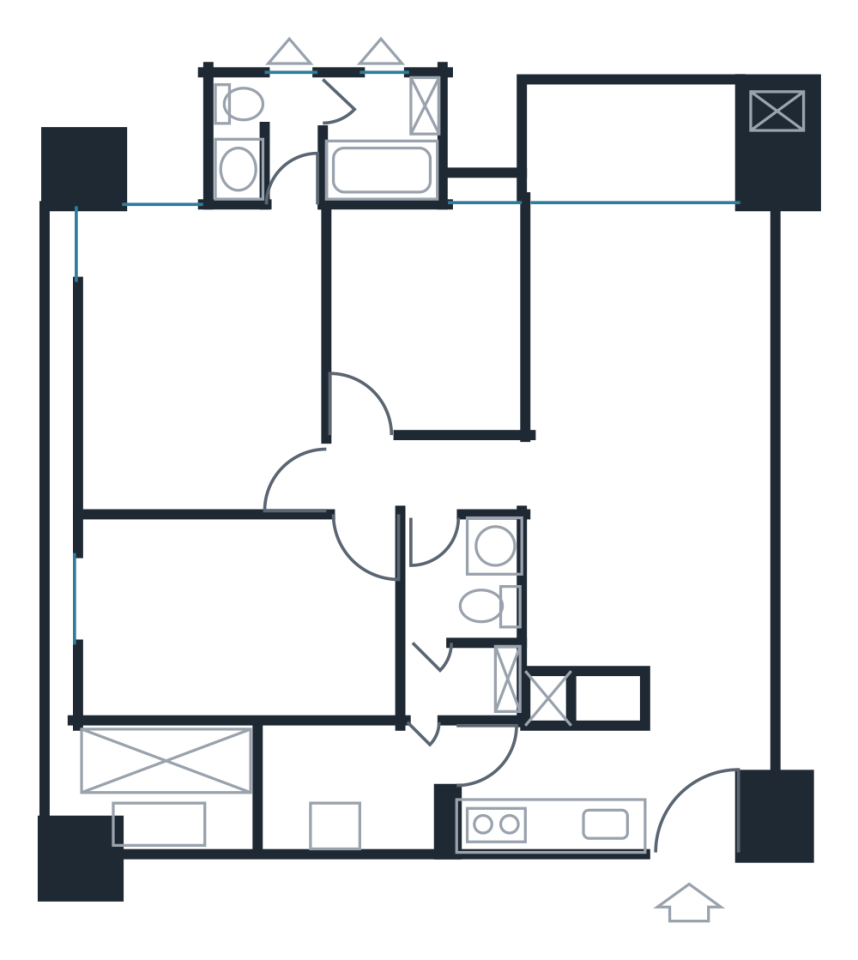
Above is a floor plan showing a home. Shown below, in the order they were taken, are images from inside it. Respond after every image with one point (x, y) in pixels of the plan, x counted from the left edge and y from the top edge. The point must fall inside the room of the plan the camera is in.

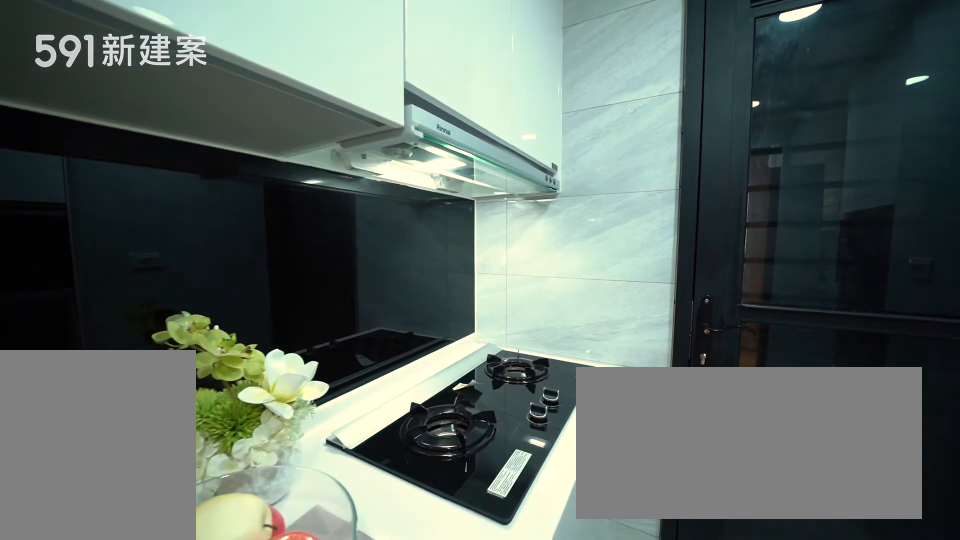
(546, 791)
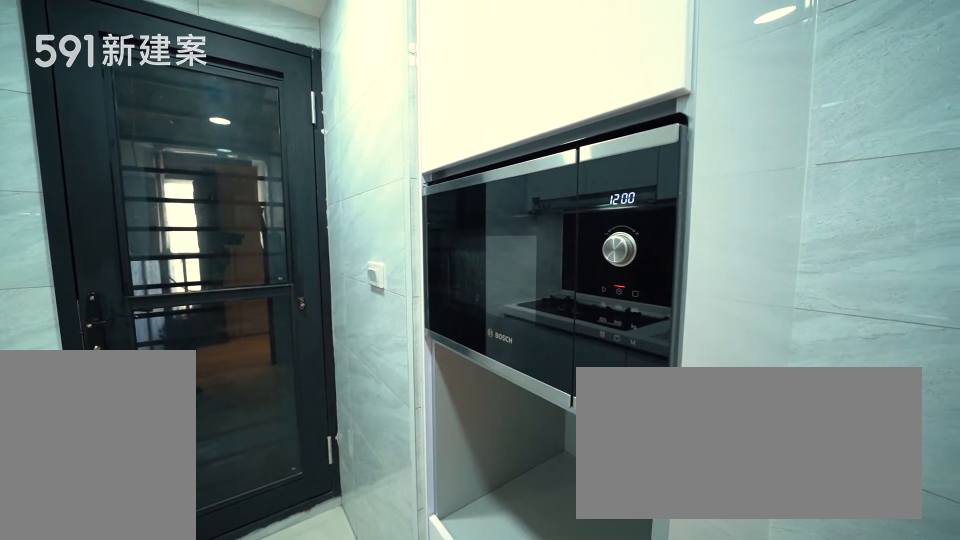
(546, 791)
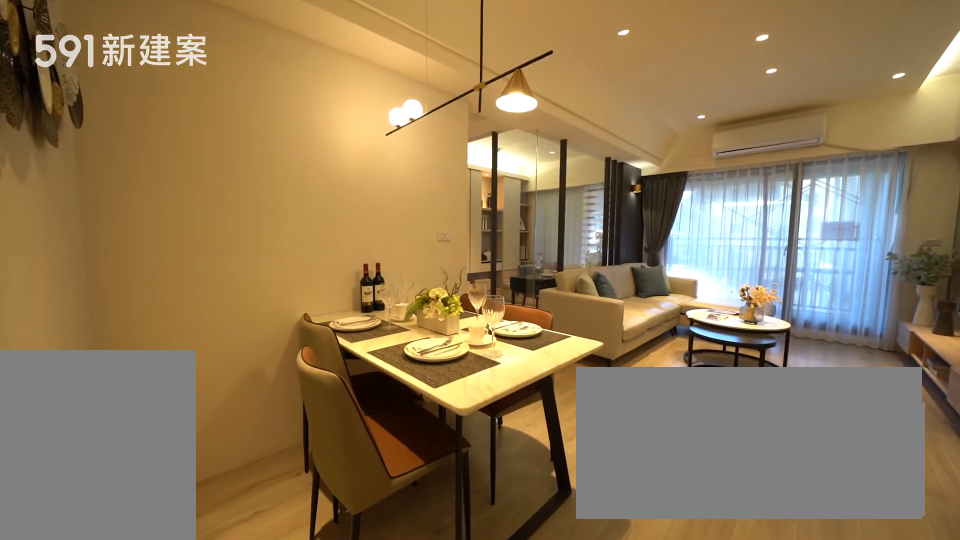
(603, 588)
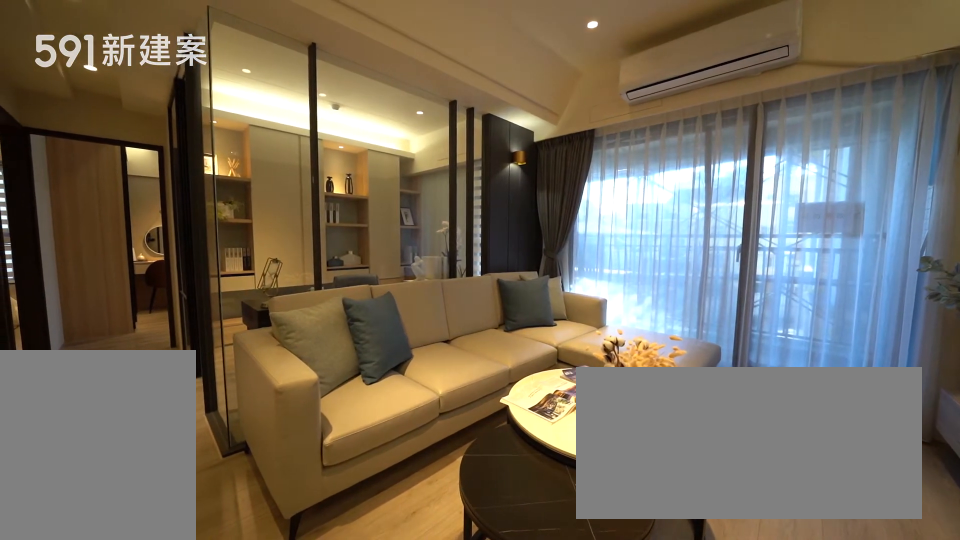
(638, 315)
